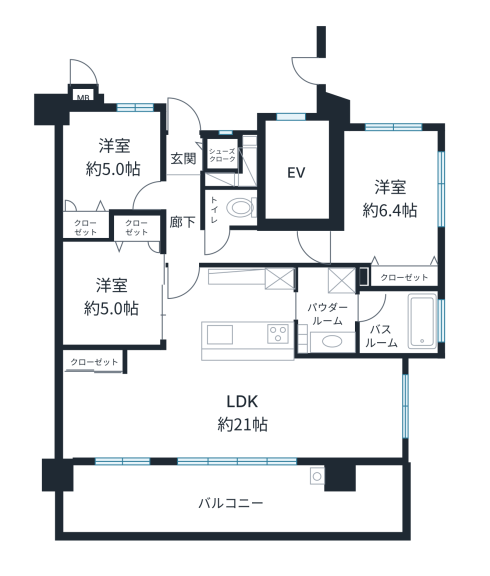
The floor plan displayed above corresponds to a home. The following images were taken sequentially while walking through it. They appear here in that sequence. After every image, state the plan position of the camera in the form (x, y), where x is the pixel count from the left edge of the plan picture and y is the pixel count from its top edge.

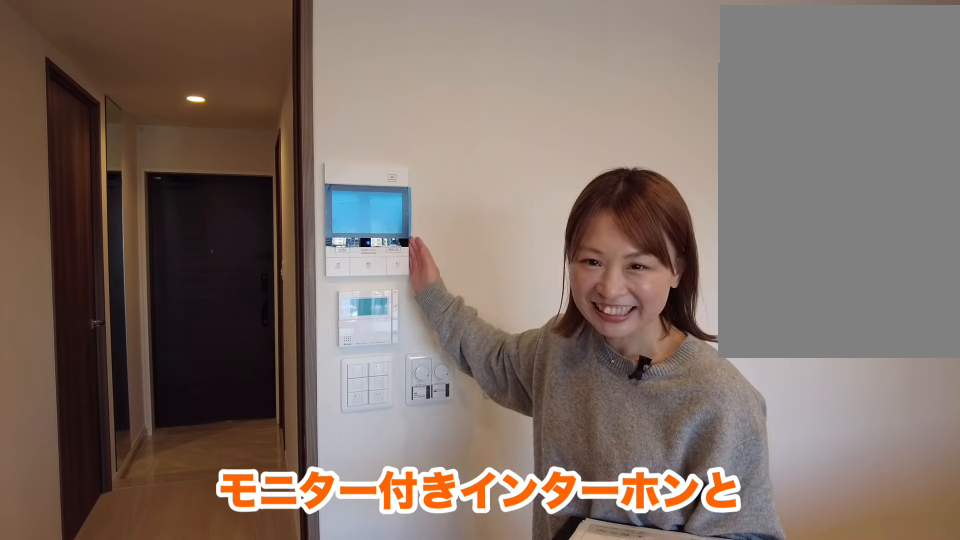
(211, 312)
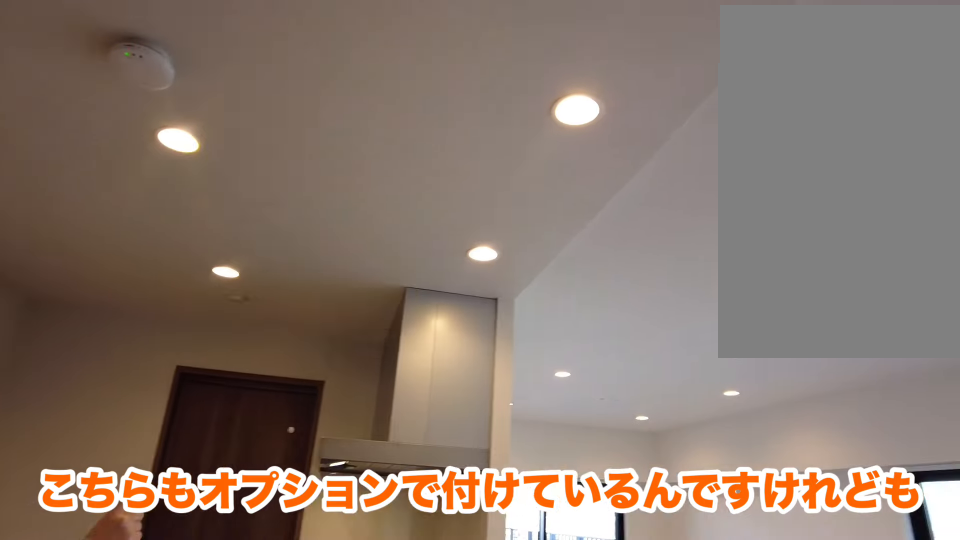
(211, 312)
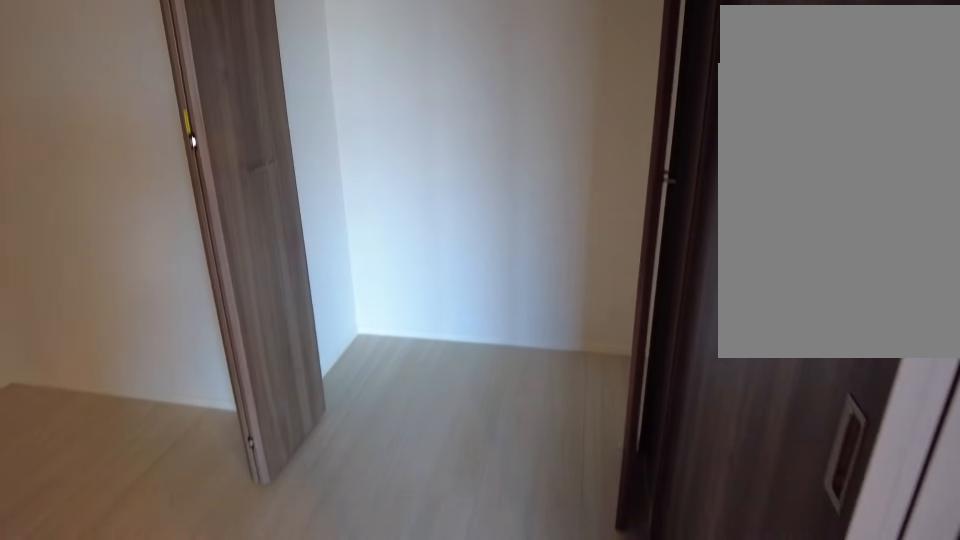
(124, 309)
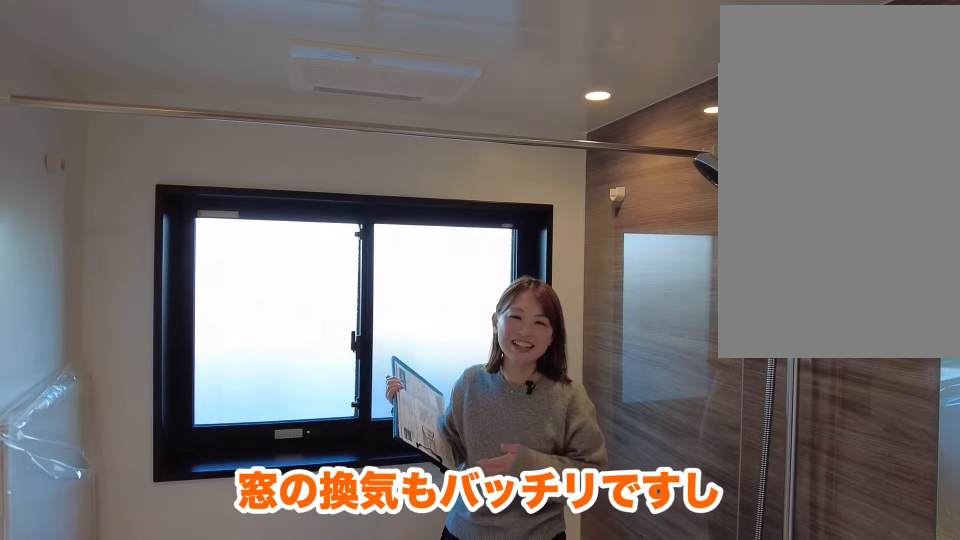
(386, 336)
